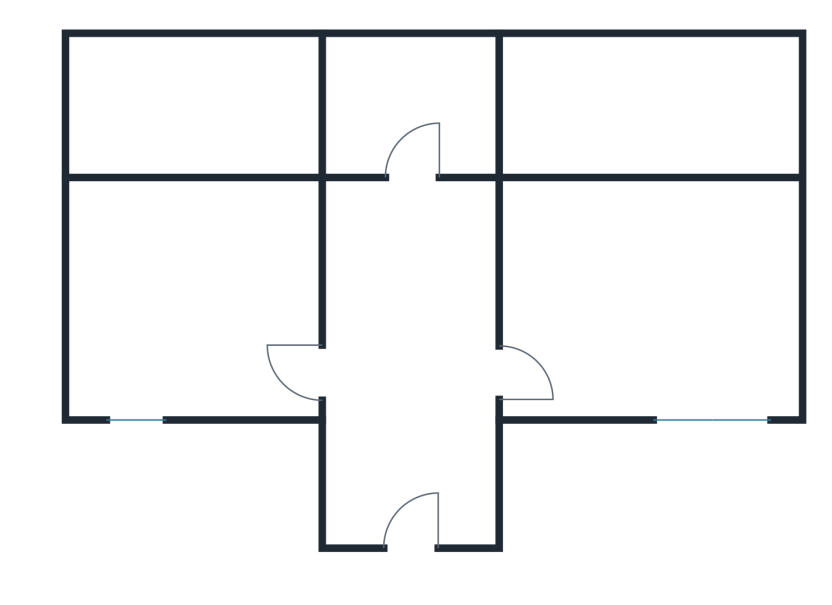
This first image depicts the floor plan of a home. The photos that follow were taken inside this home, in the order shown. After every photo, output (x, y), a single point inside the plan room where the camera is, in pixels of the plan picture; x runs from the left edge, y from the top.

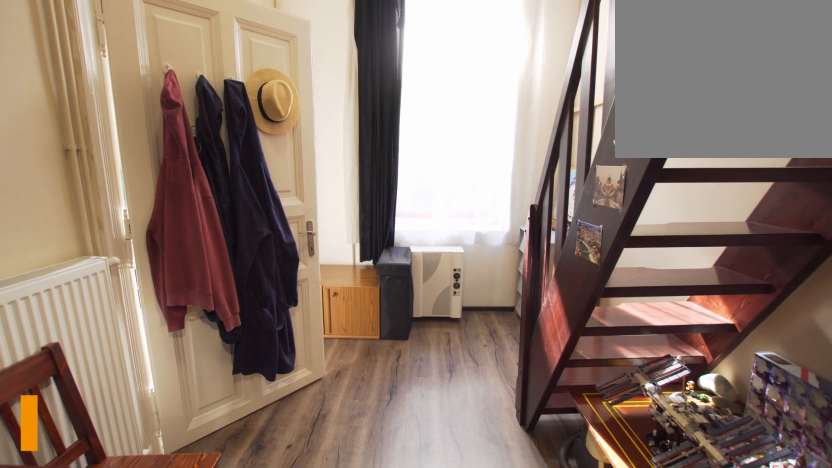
(189, 301)
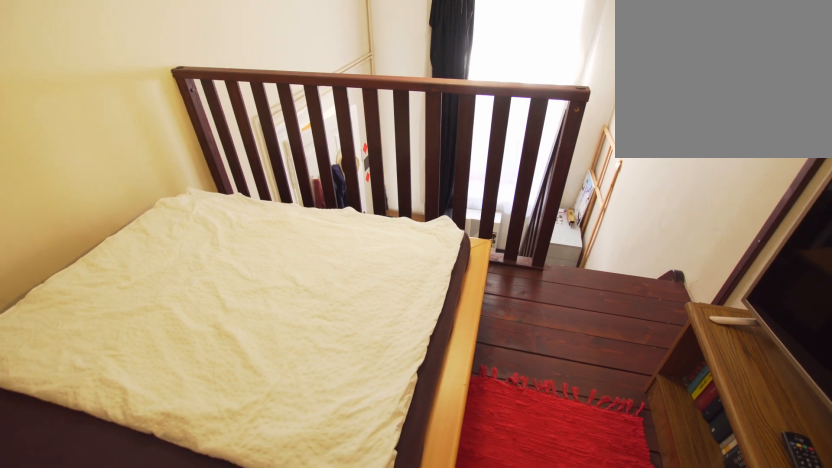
(189, 104)
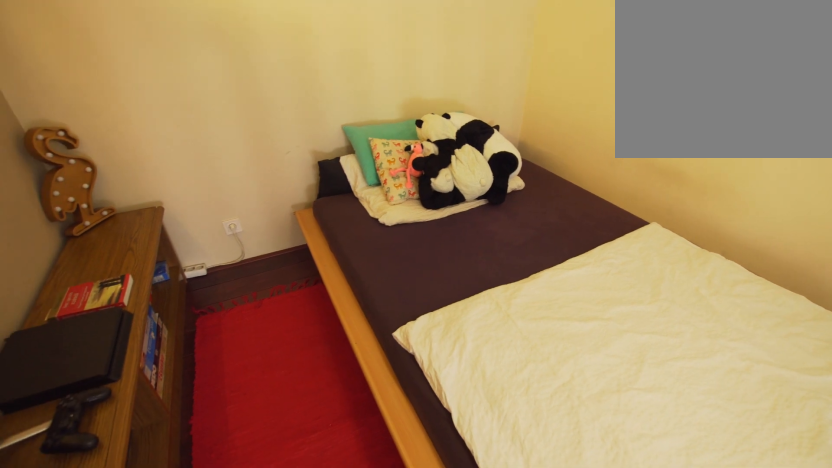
(189, 104)
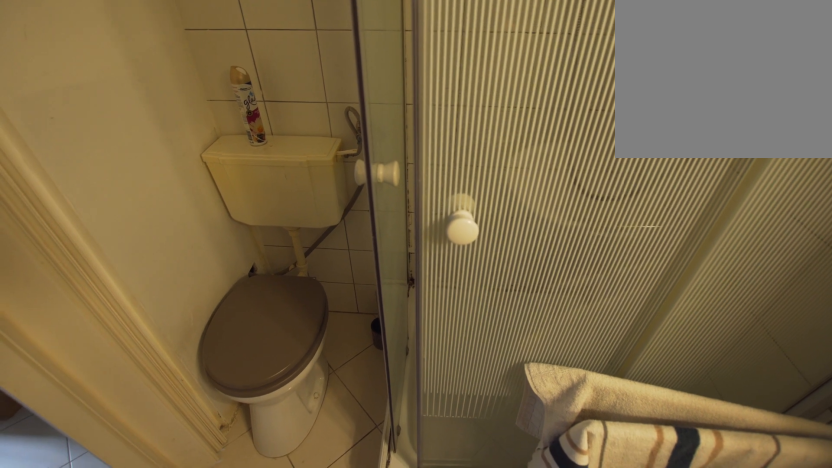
(405, 111)
